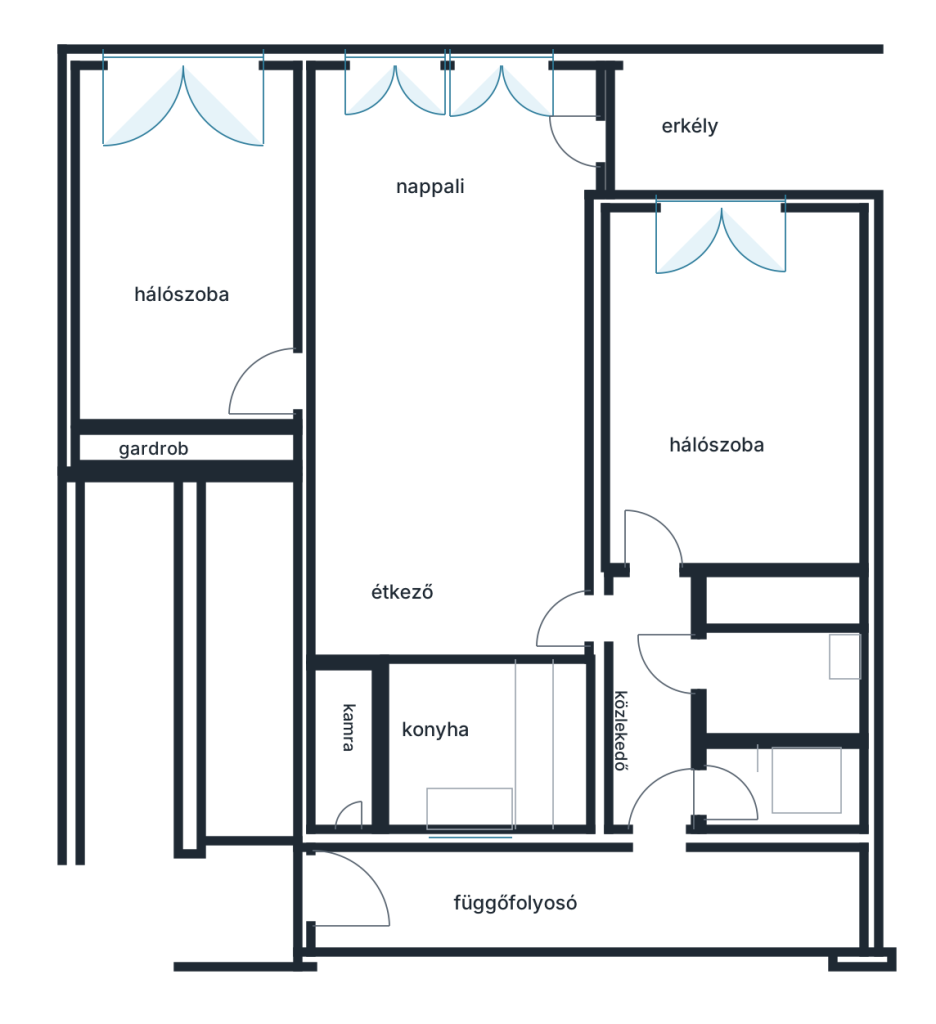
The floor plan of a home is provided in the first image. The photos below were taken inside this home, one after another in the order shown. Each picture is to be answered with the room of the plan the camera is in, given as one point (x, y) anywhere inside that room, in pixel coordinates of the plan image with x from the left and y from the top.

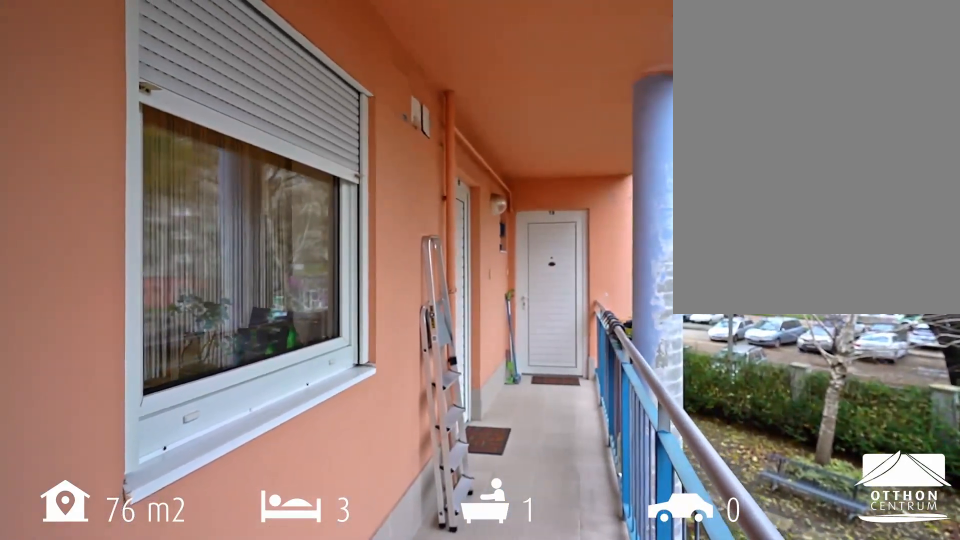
(532, 901)
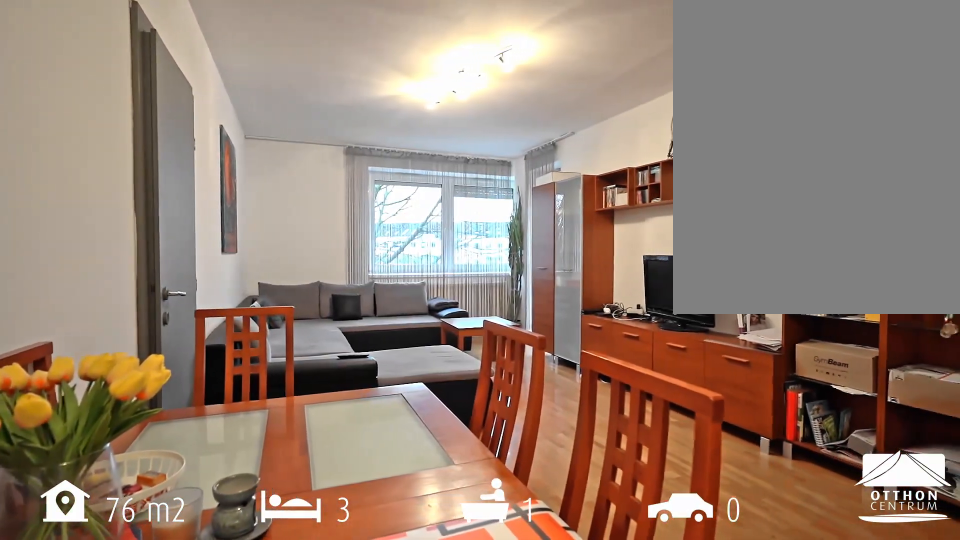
(453, 383)
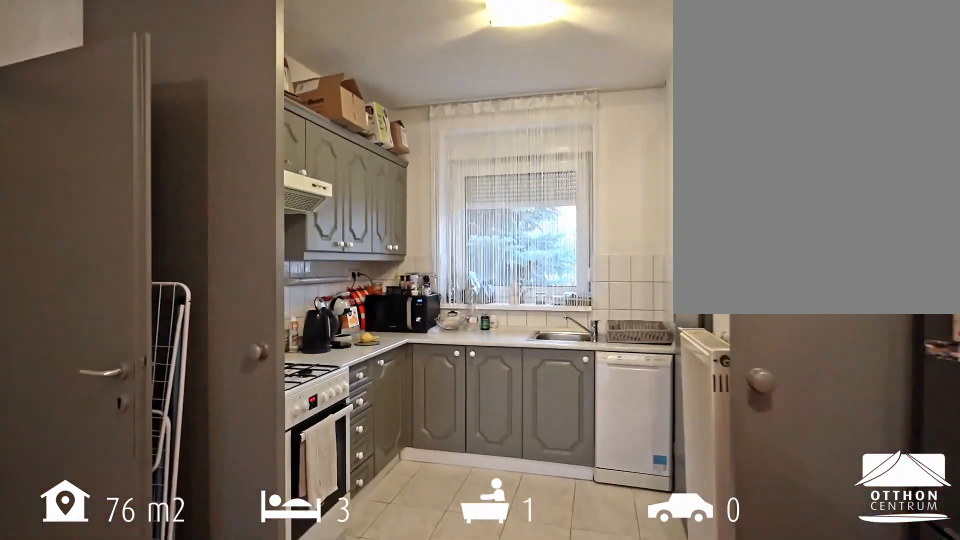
(453, 384)
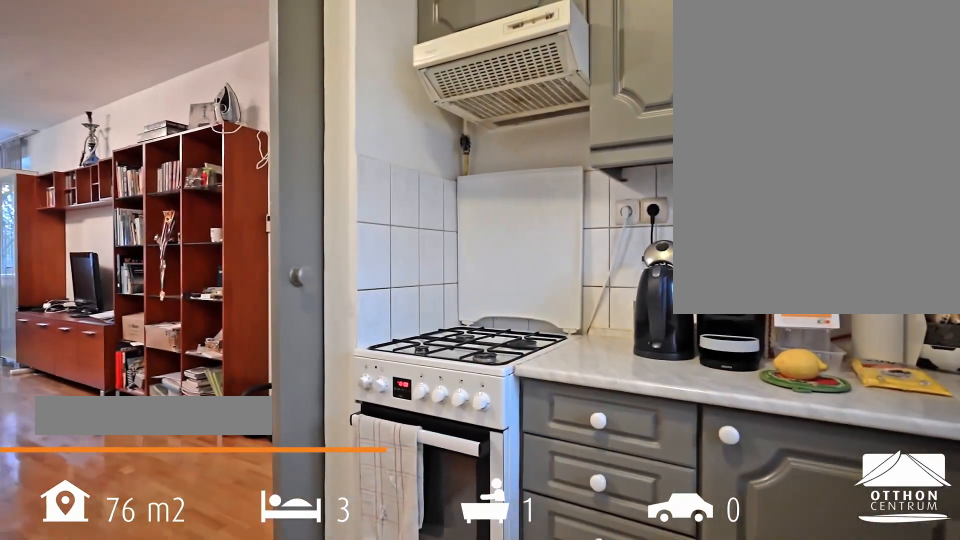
(455, 746)
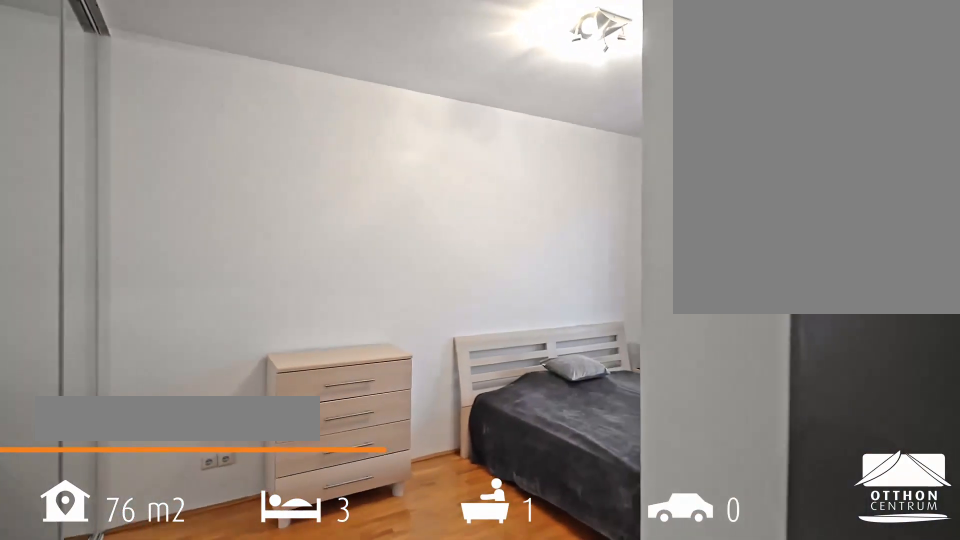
(180, 262)
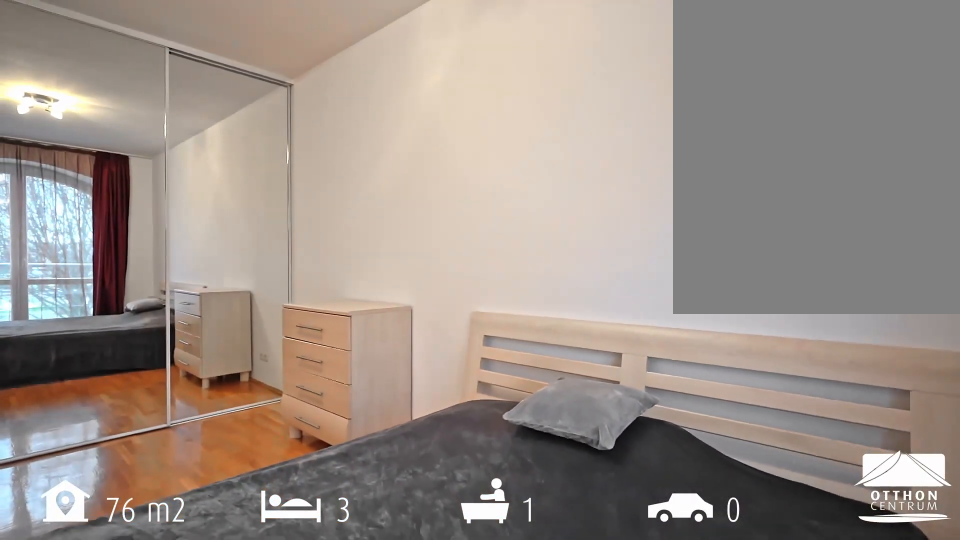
(180, 262)
